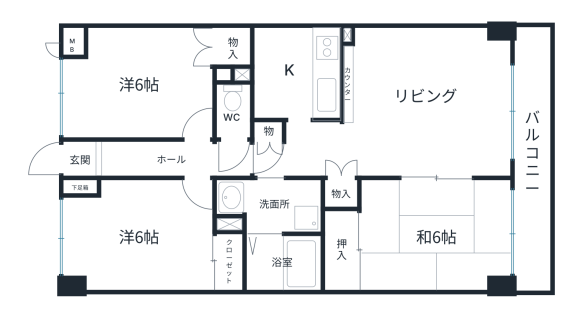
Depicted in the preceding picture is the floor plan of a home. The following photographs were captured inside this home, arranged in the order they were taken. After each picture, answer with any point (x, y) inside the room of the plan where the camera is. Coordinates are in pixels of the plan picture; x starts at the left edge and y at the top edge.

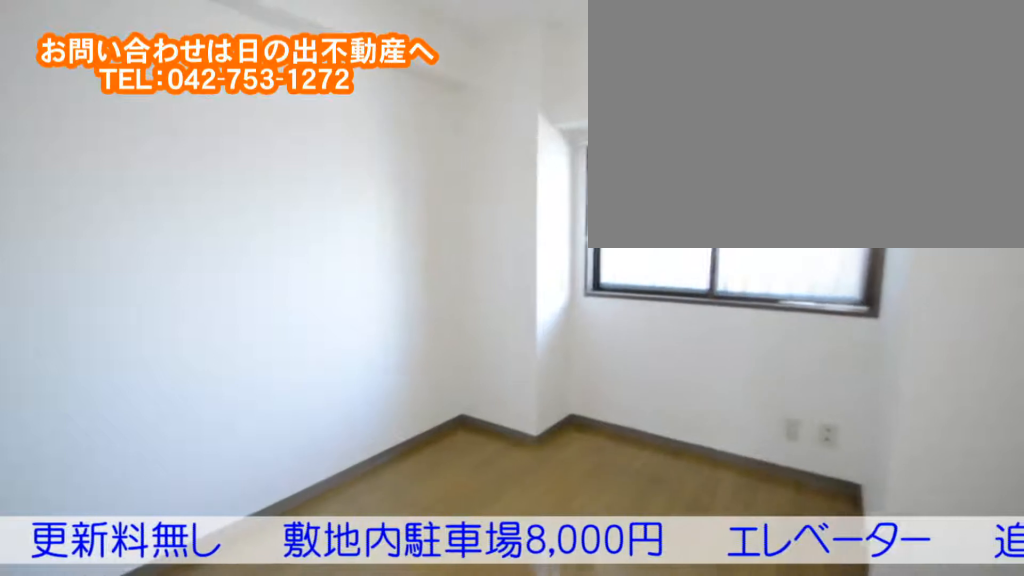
(107, 250)
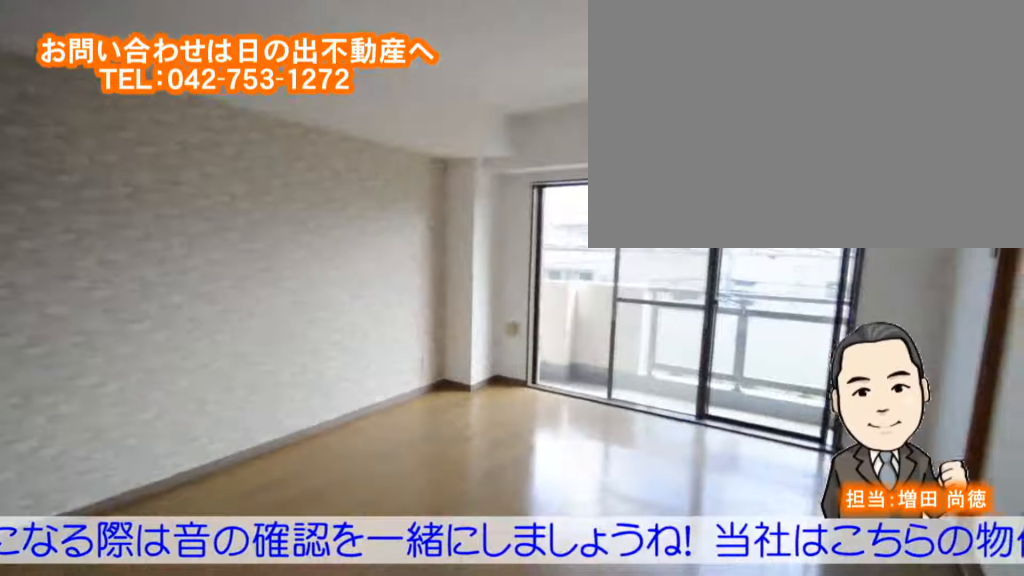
(421, 122)
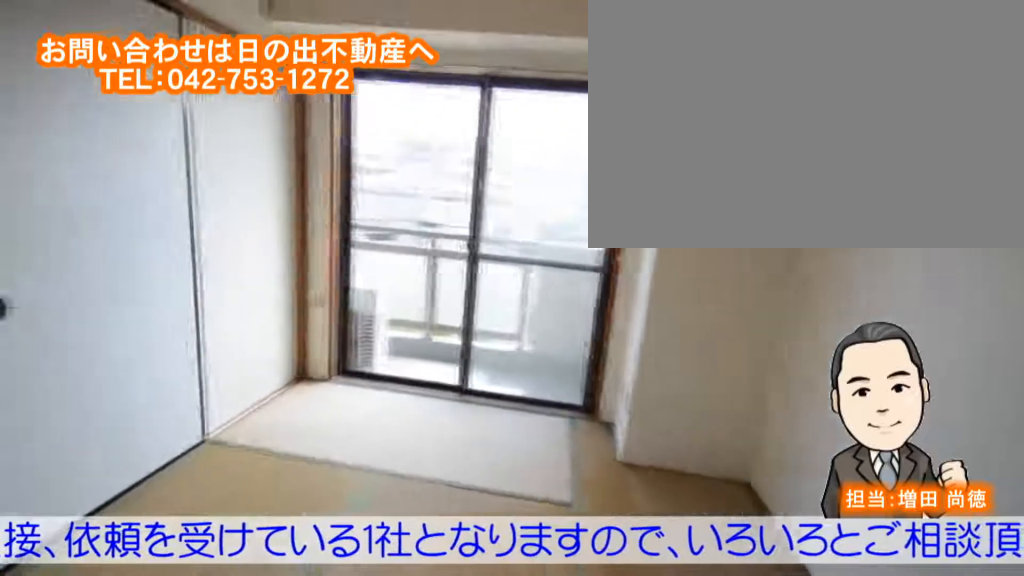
(398, 229)
